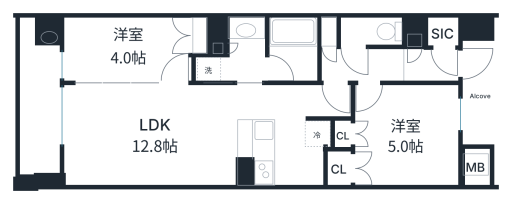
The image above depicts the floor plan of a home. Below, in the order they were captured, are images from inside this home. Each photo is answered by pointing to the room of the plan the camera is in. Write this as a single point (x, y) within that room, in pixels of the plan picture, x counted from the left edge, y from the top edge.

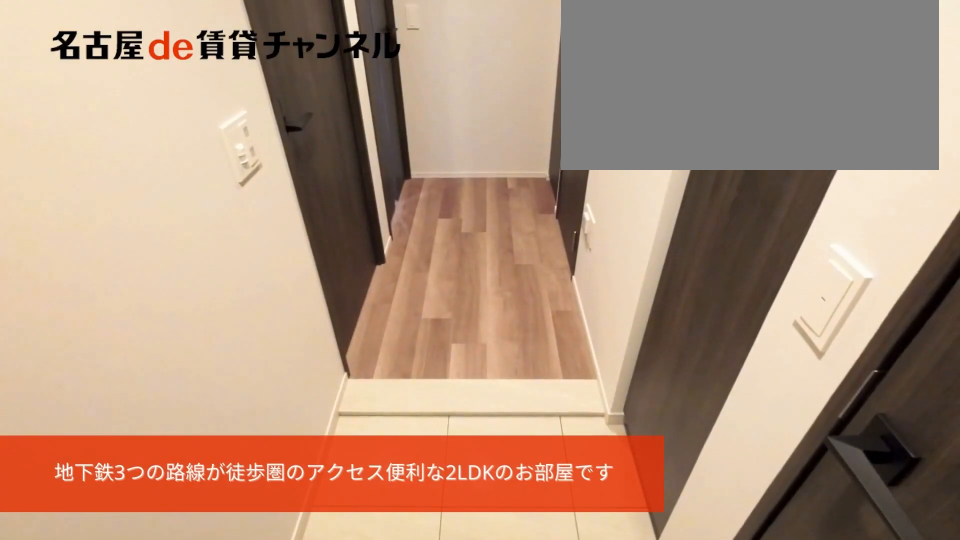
(444, 65)
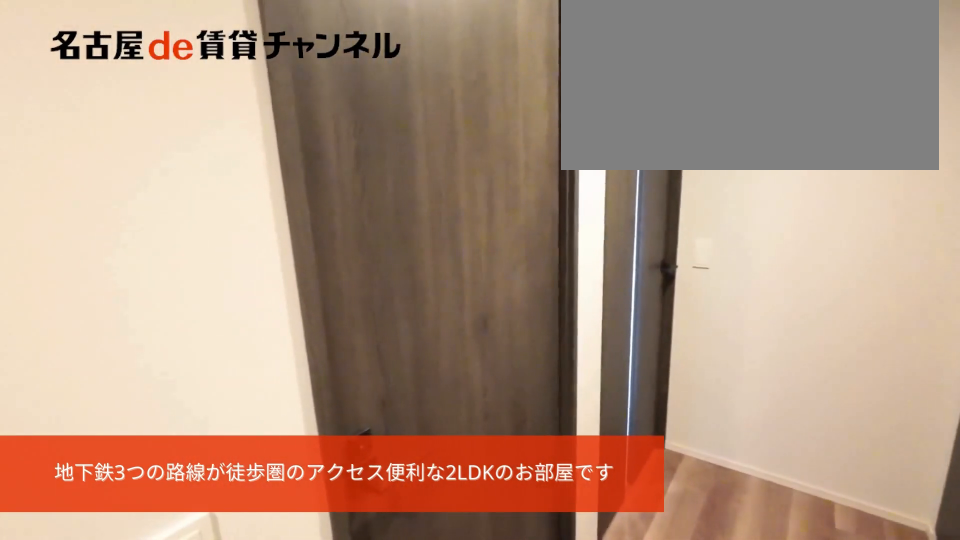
(444, 65)
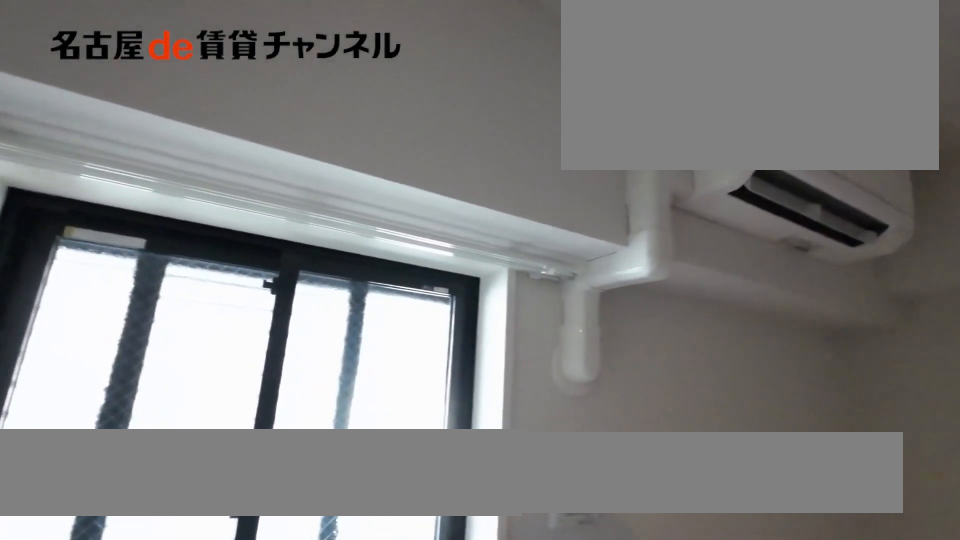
(405, 133)
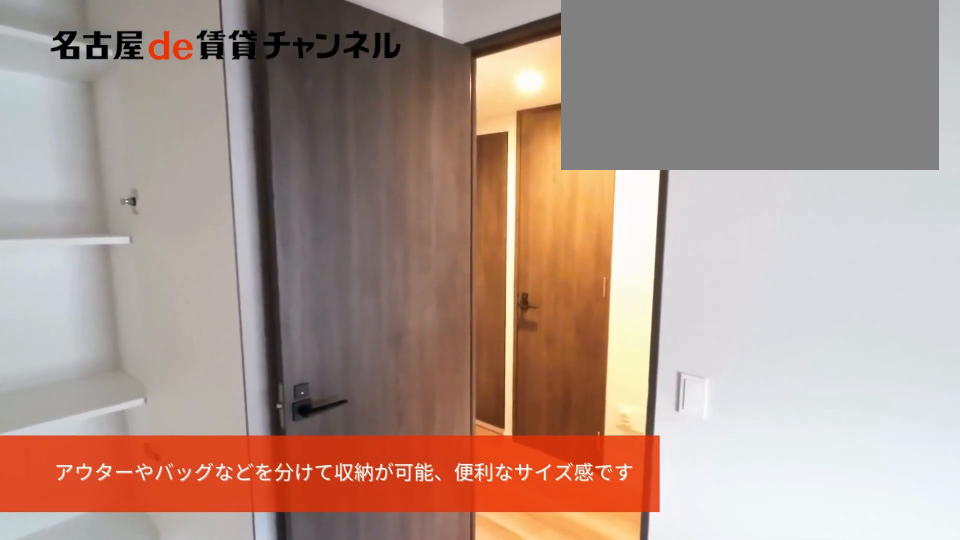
(341, 154)
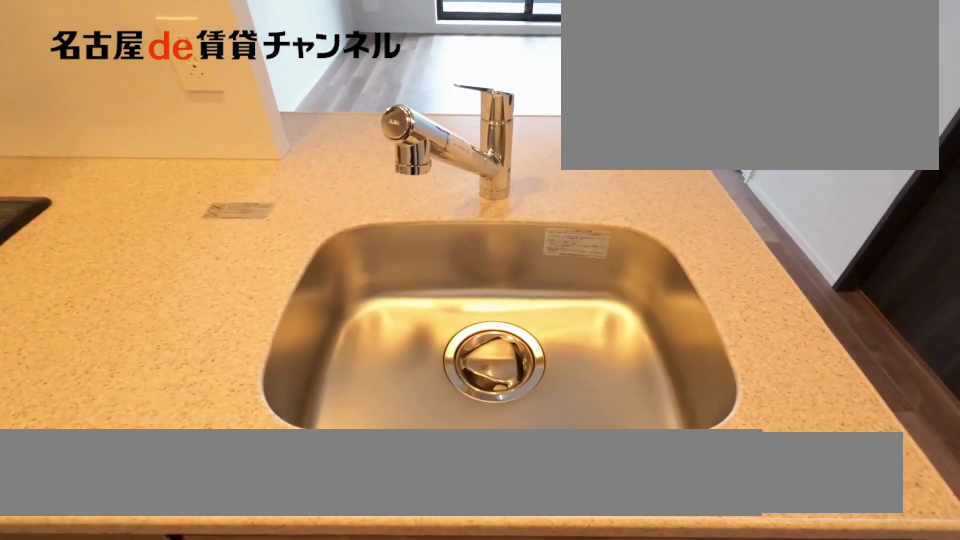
(277, 152)
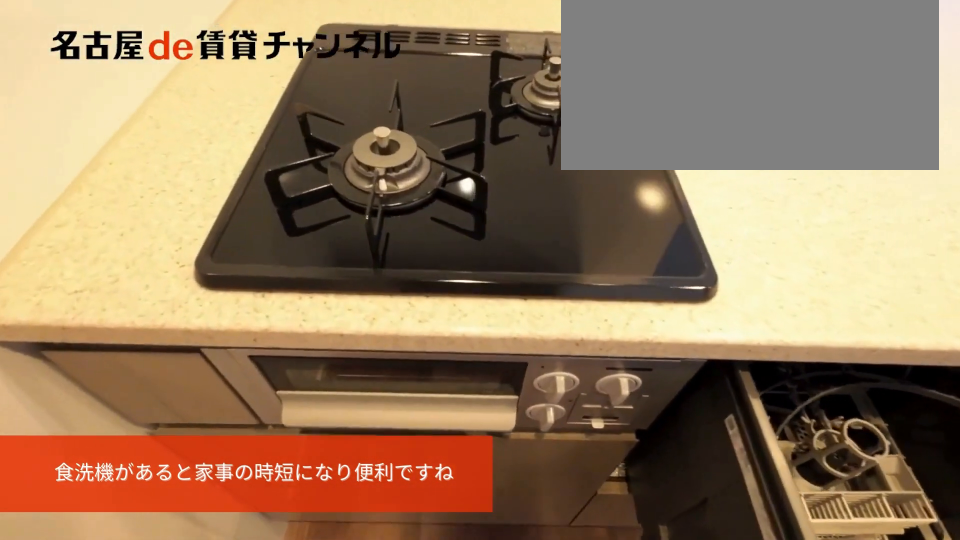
(277, 152)
